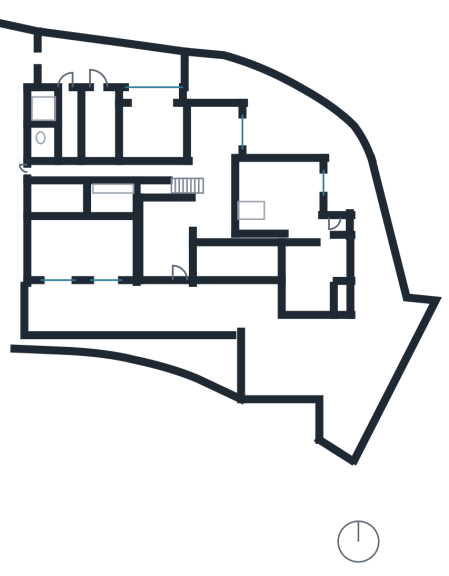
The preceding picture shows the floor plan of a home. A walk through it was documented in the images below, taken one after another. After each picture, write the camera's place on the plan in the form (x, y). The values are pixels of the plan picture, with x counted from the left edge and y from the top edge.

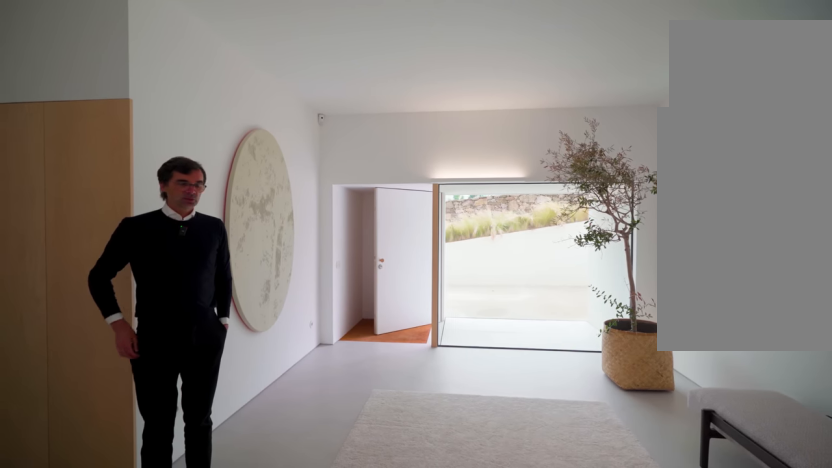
(156, 212)
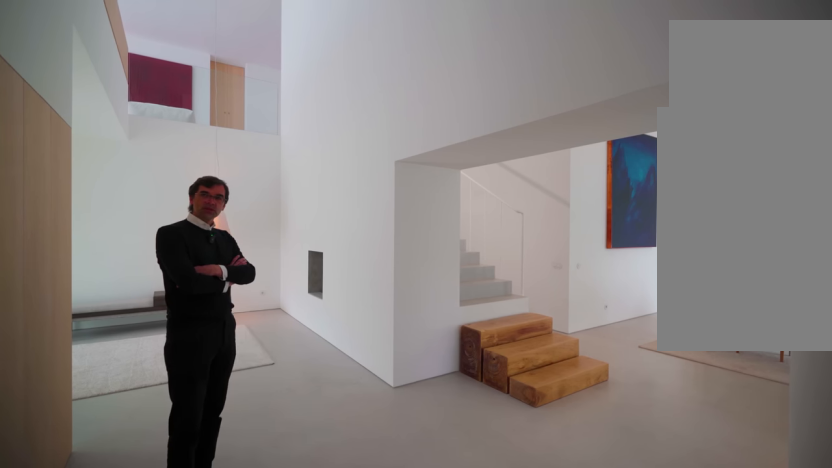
(223, 213)
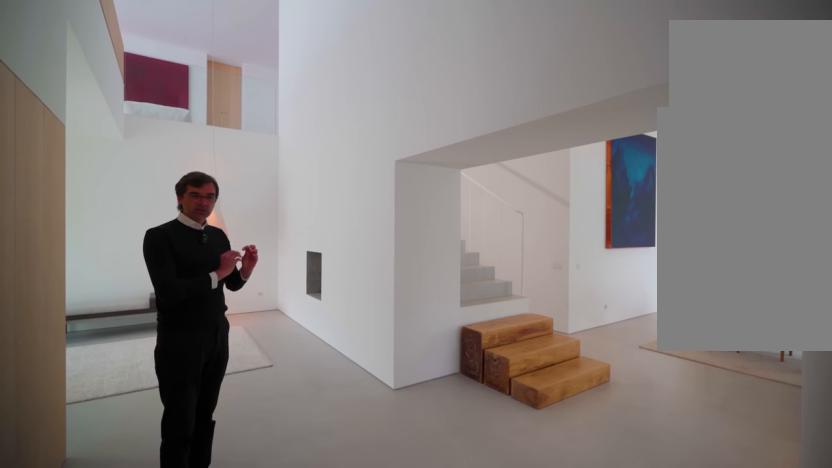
(224, 213)
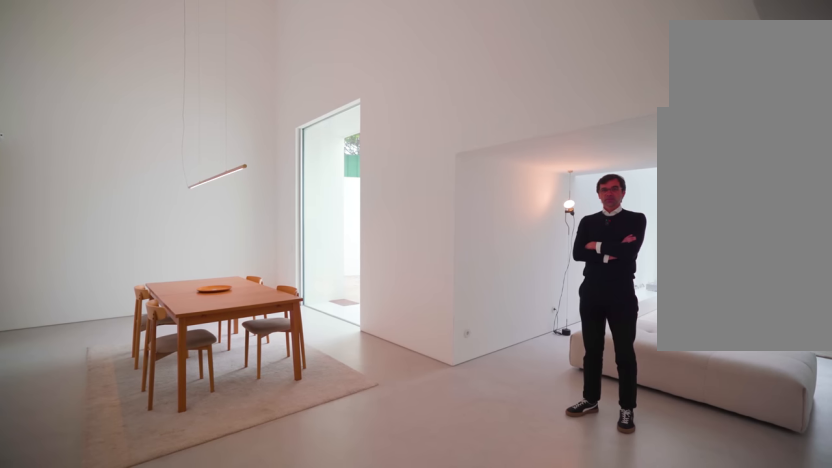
(211, 189)
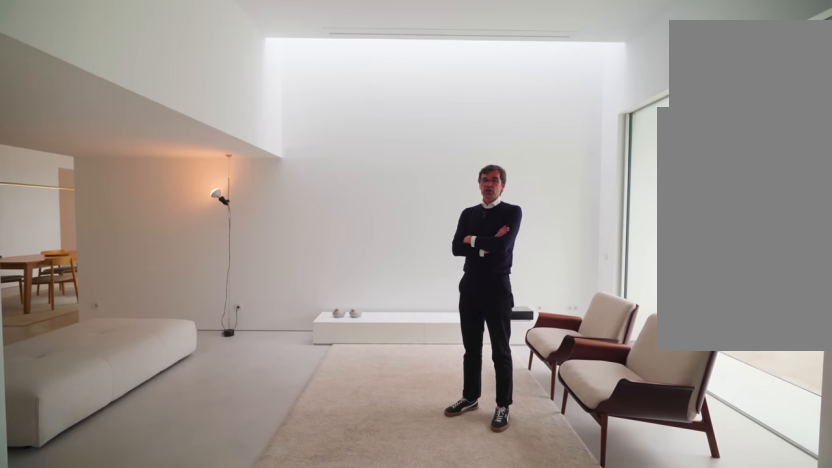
(301, 203)
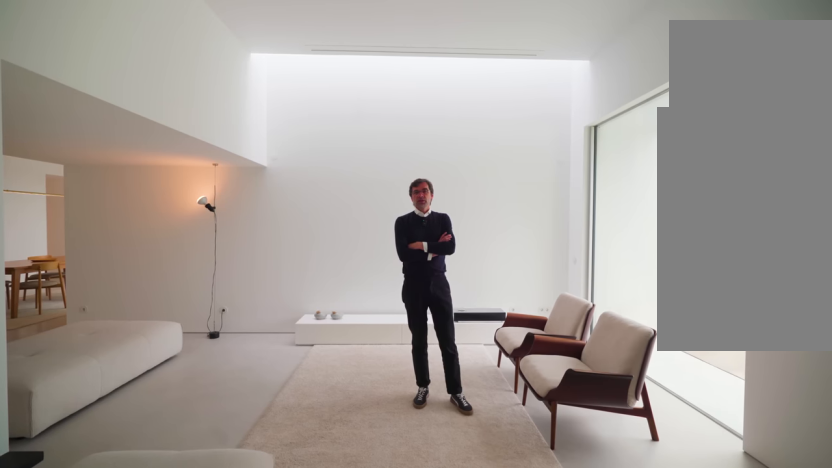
(296, 204)
